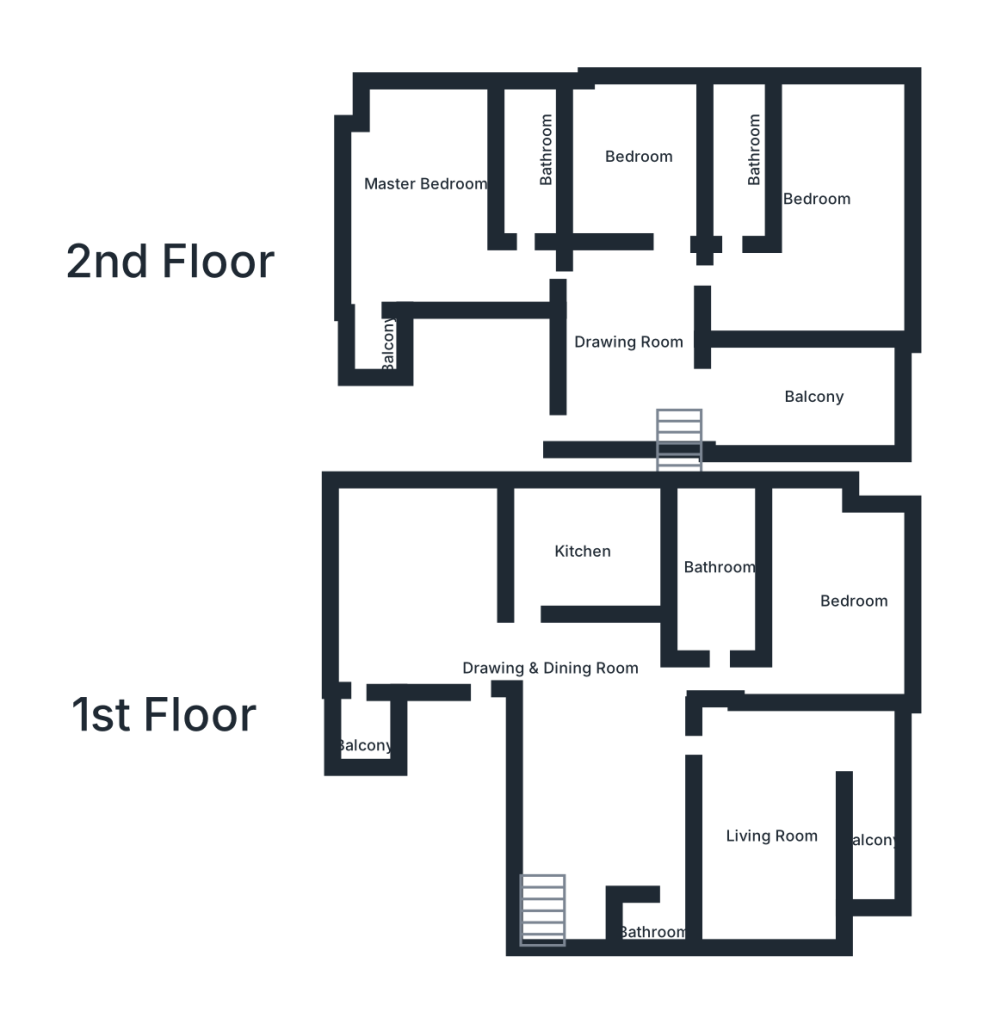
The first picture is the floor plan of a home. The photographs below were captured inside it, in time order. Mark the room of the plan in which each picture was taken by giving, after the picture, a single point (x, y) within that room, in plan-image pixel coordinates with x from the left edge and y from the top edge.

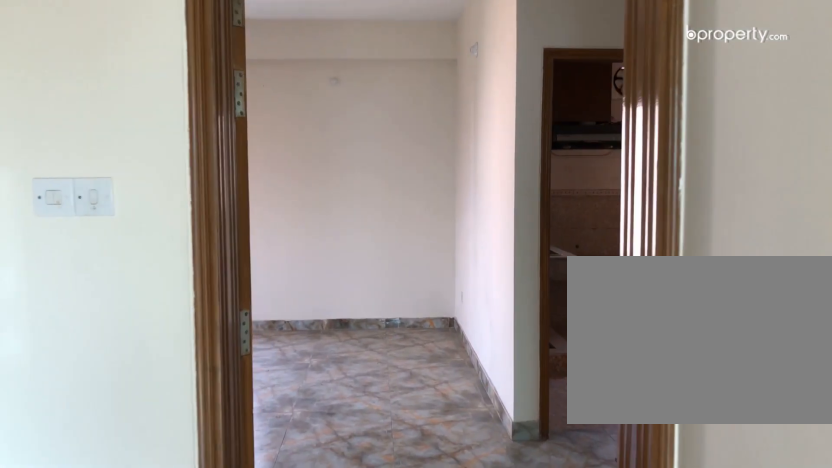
(460, 635)
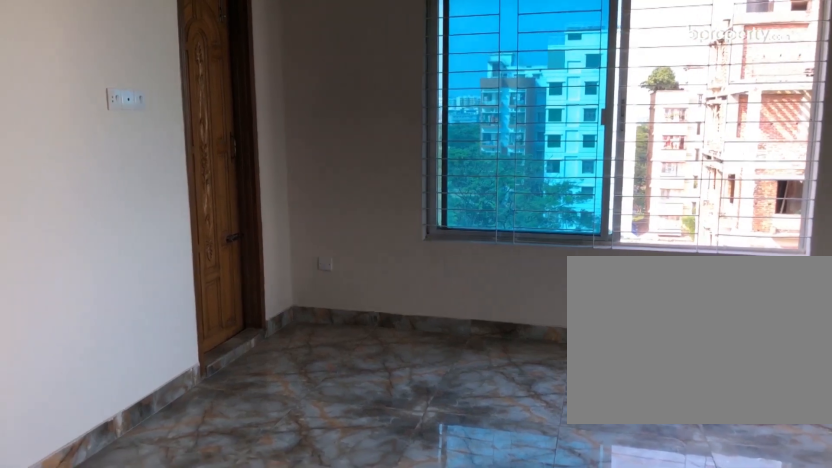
(460, 635)
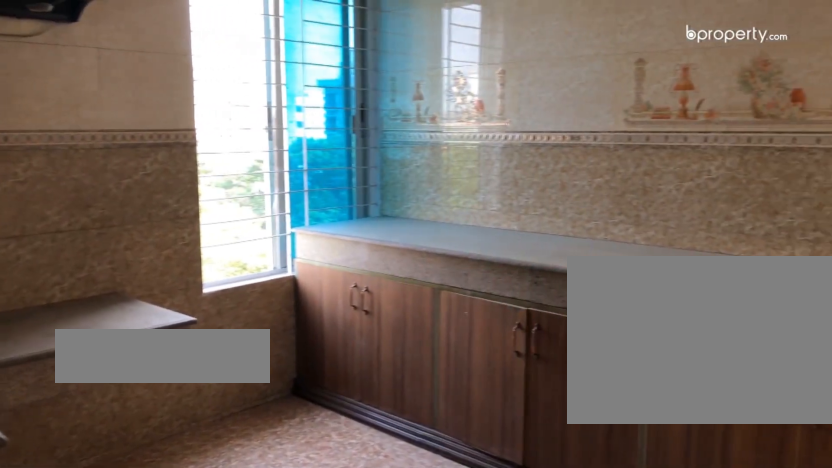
(588, 551)
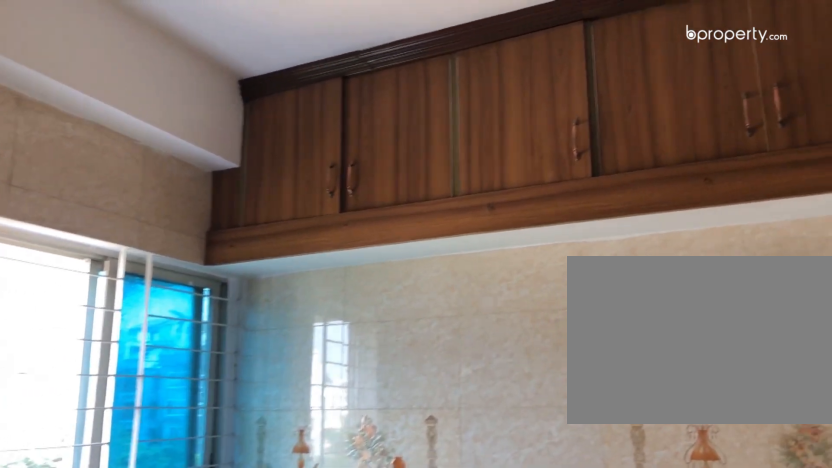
(579, 551)
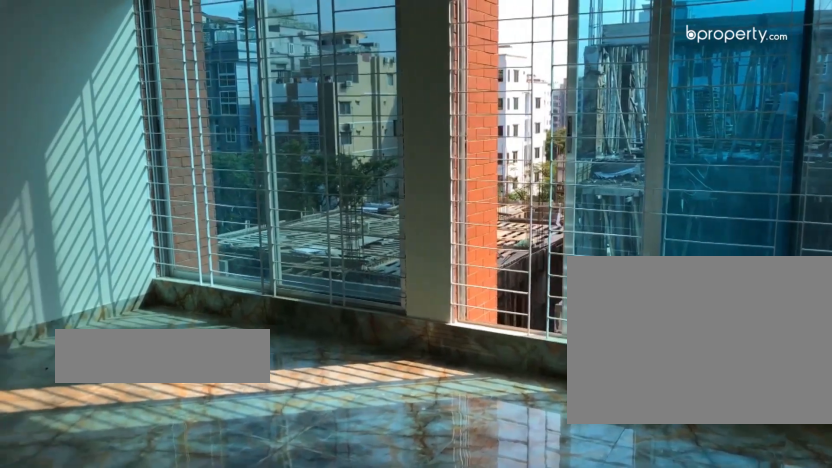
(845, 605)
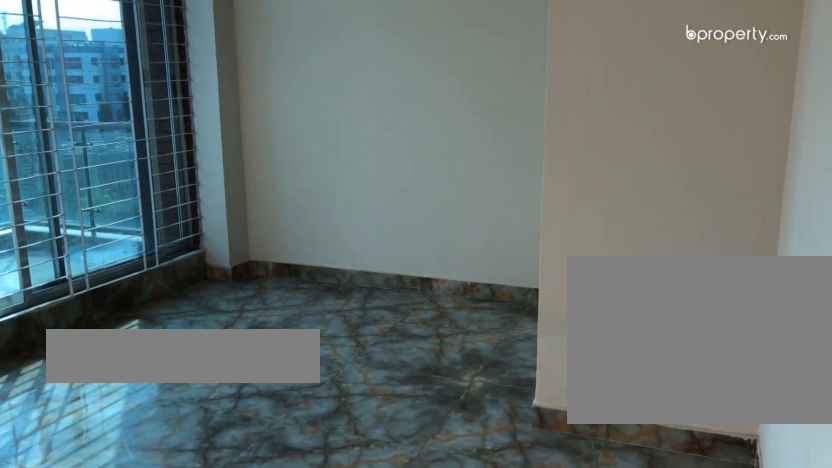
(777, 819)
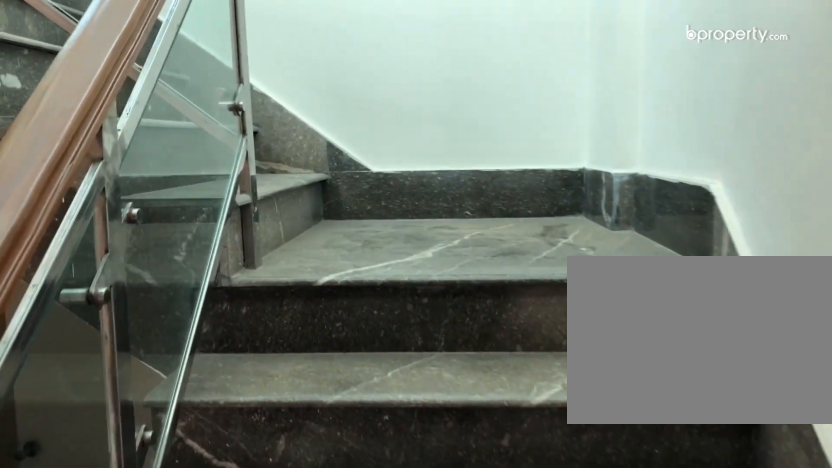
(546, 914)
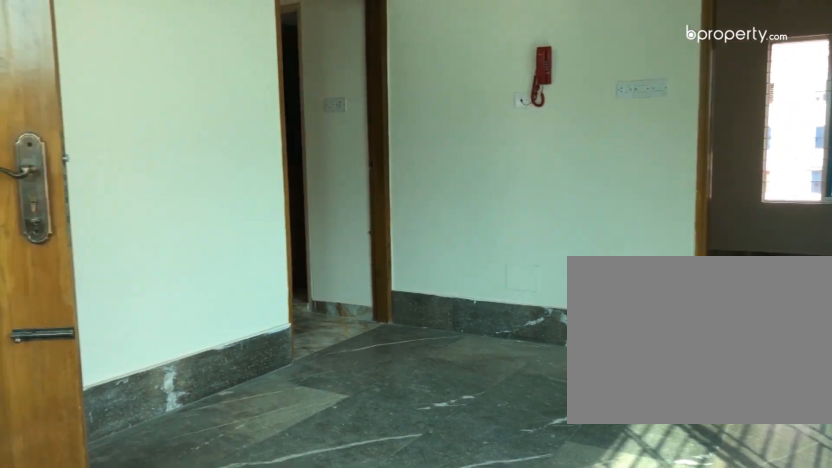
(640, 352)
